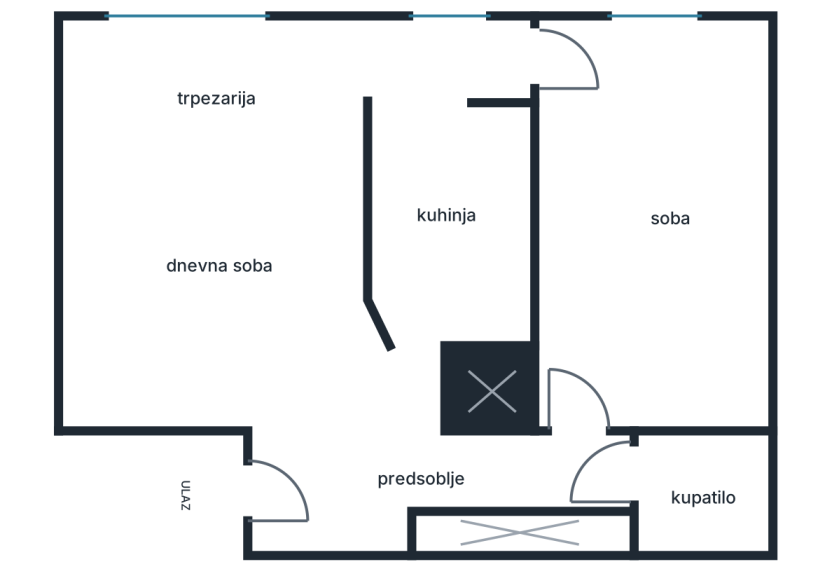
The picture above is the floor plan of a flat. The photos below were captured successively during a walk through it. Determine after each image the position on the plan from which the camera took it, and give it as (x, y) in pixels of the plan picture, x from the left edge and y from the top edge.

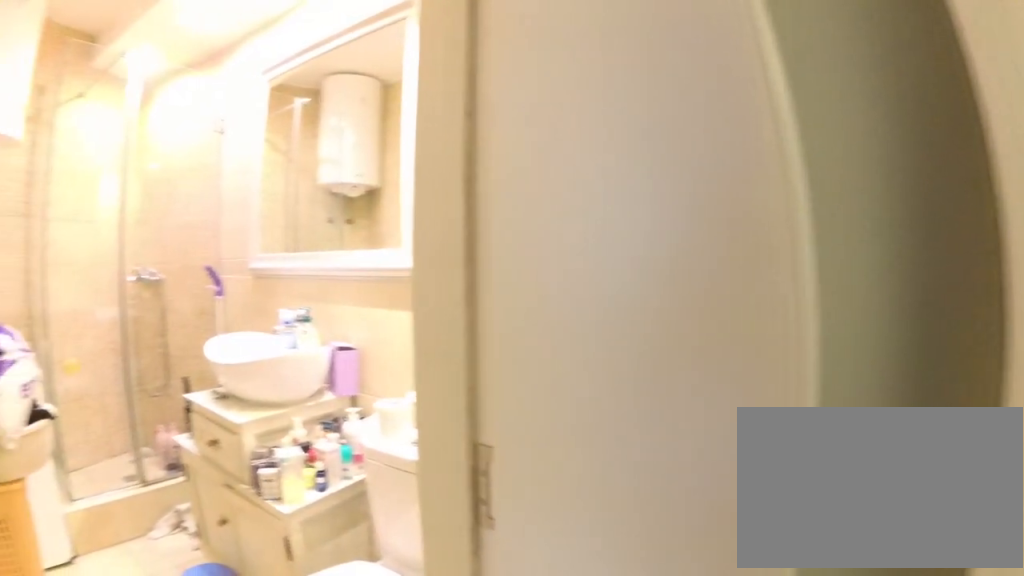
(577, 435)
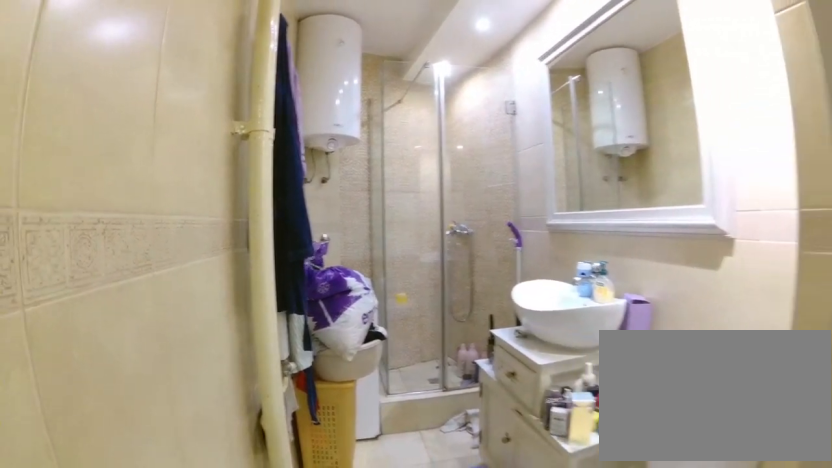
(614, 459)
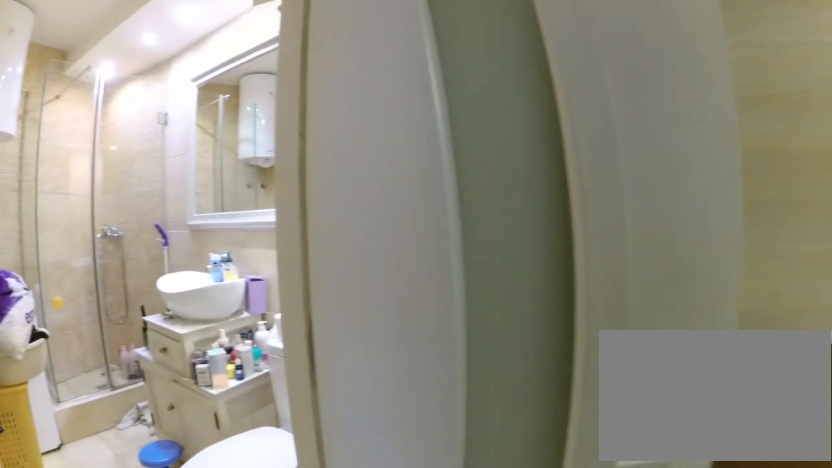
(610, 446)
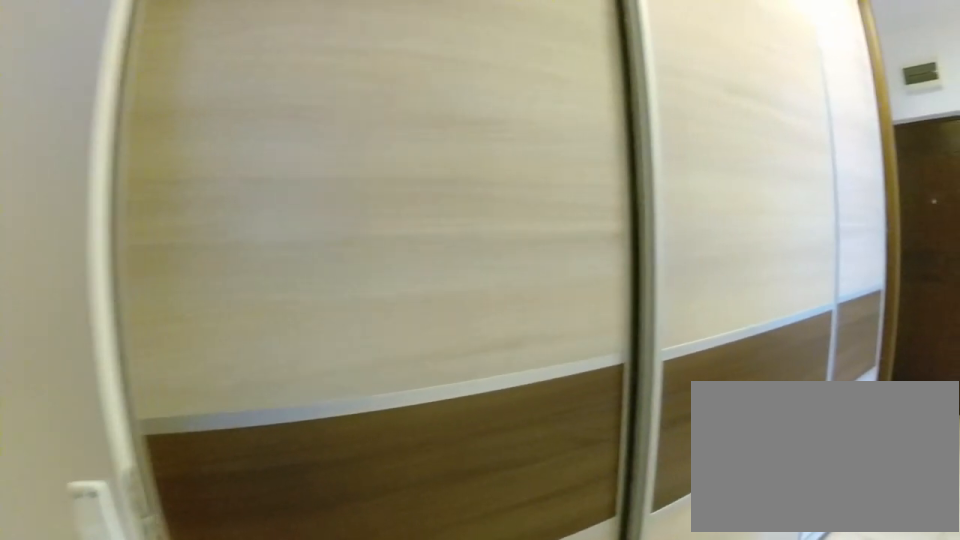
(602, 447)
